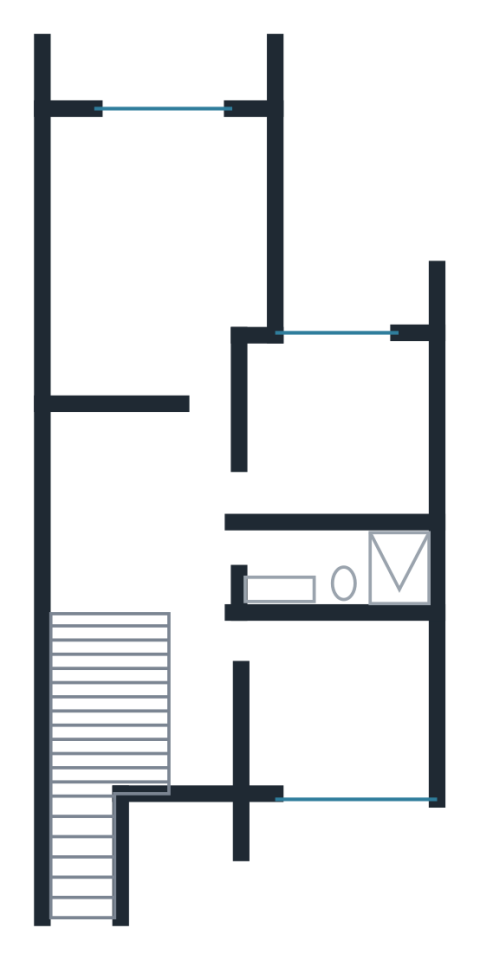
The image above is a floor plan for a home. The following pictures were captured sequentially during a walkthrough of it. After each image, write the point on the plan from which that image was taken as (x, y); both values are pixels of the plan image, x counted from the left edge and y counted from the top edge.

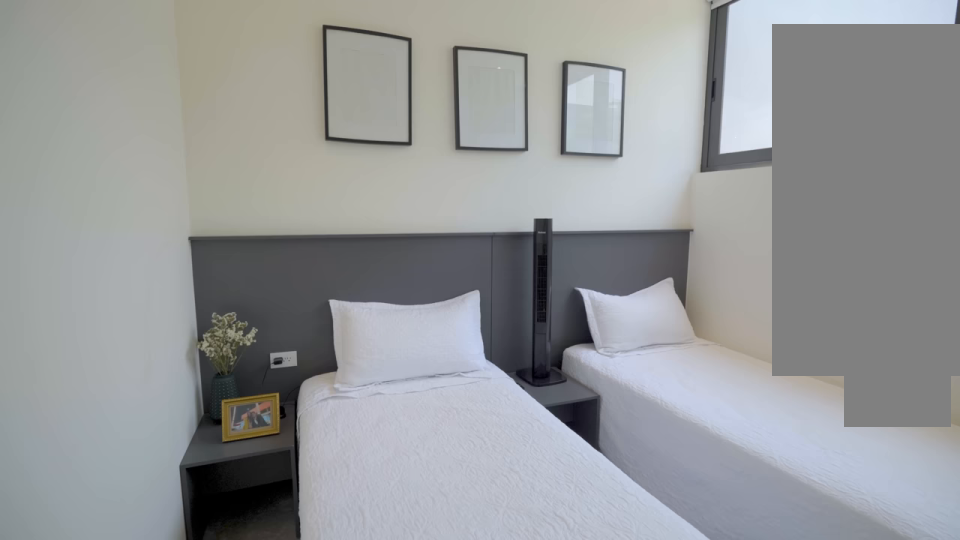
(248, 636)
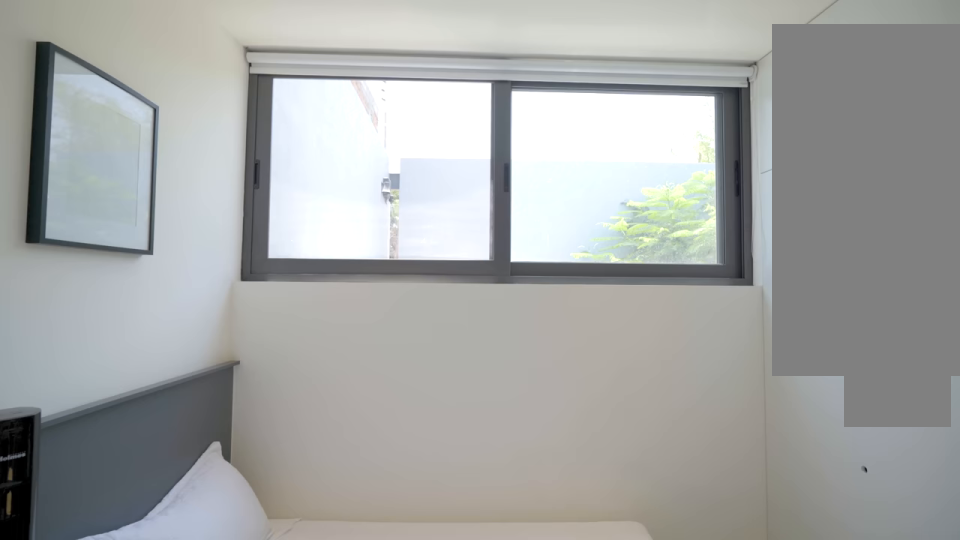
(289, 727)
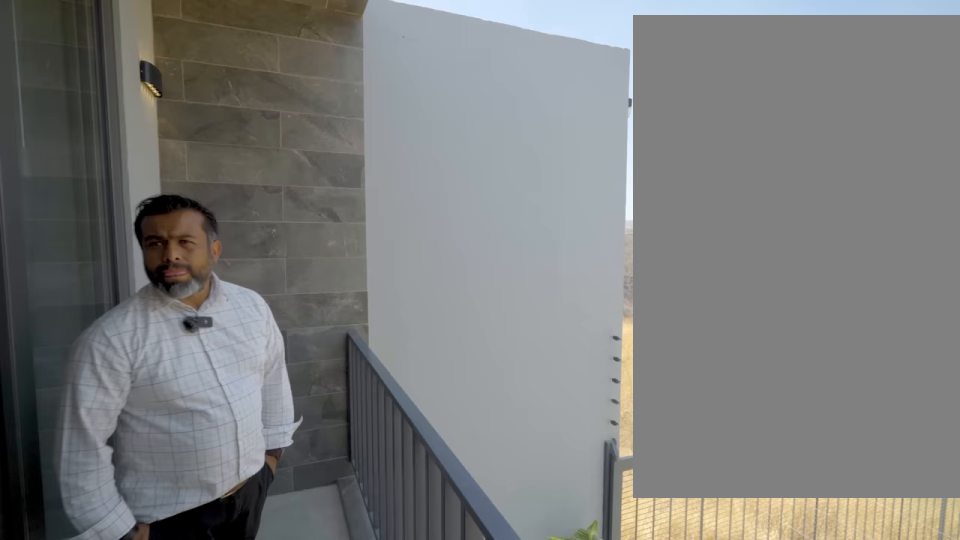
(181, 81)
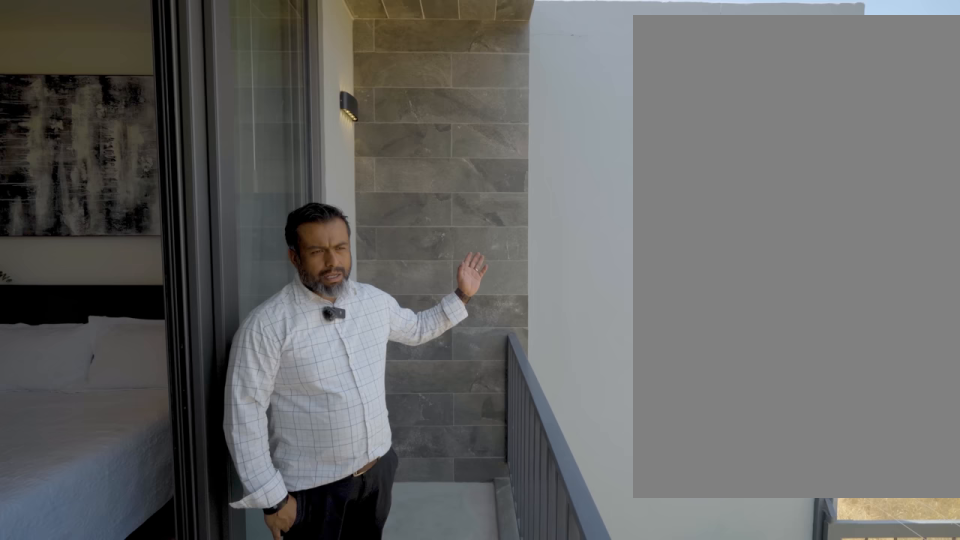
(181, 81)
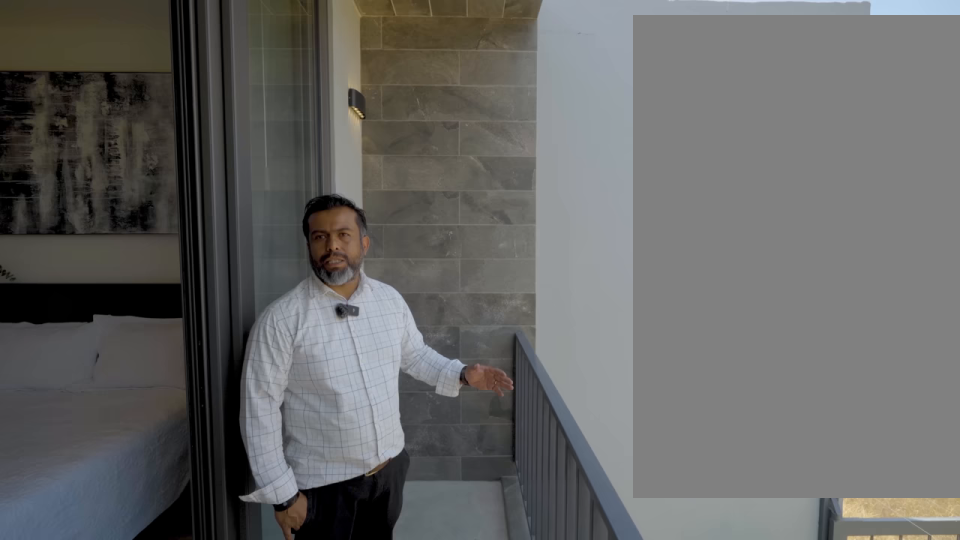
(180, 82)
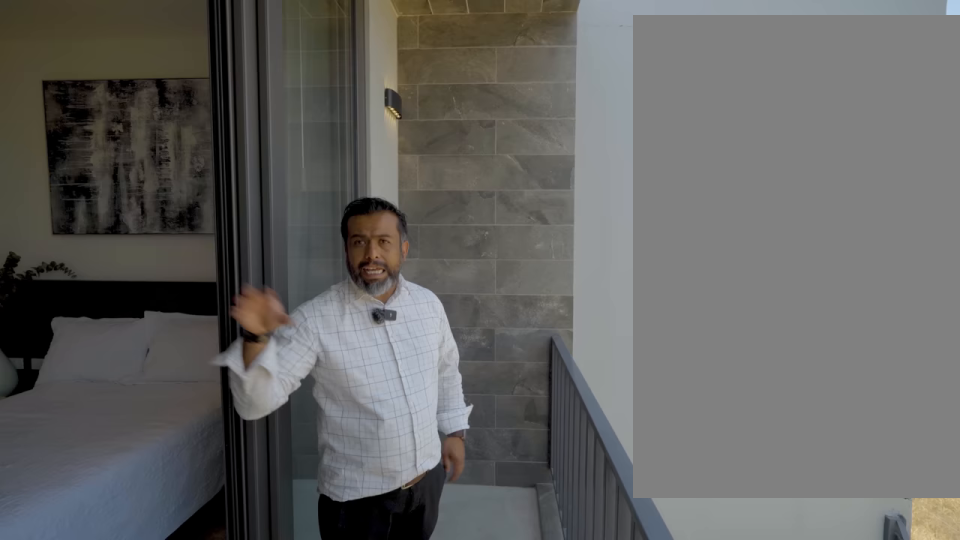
(182, 80)
